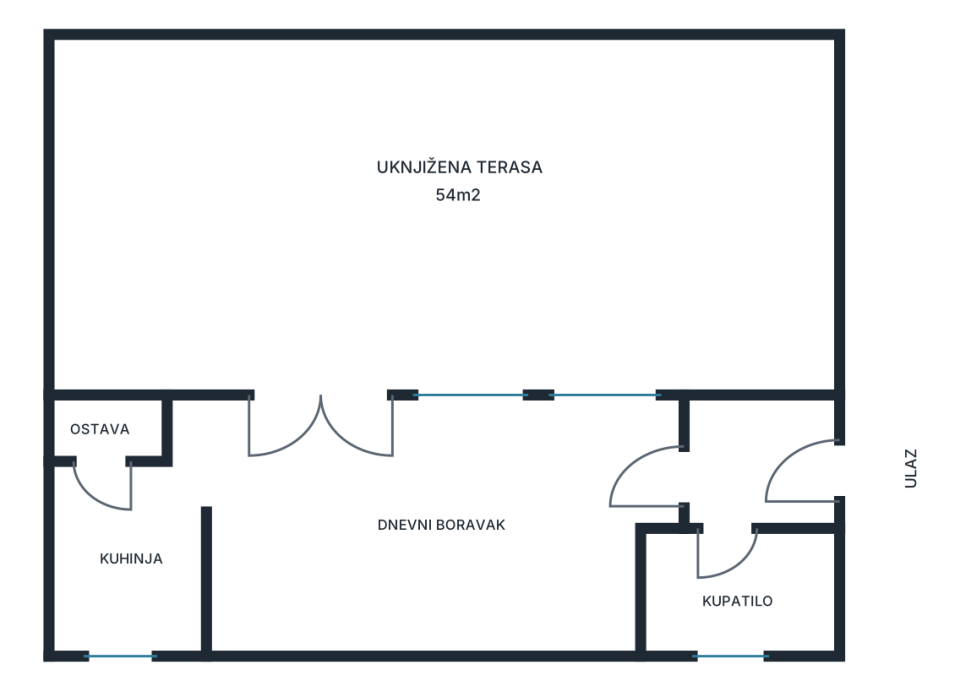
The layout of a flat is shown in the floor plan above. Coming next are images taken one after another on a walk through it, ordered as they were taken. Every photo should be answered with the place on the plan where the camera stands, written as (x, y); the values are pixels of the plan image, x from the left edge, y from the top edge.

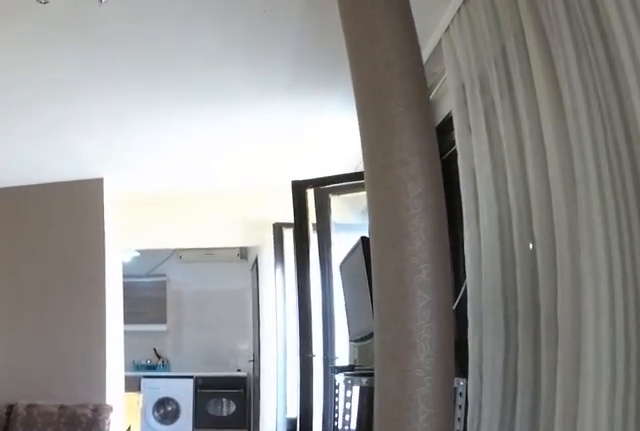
(660, 473)
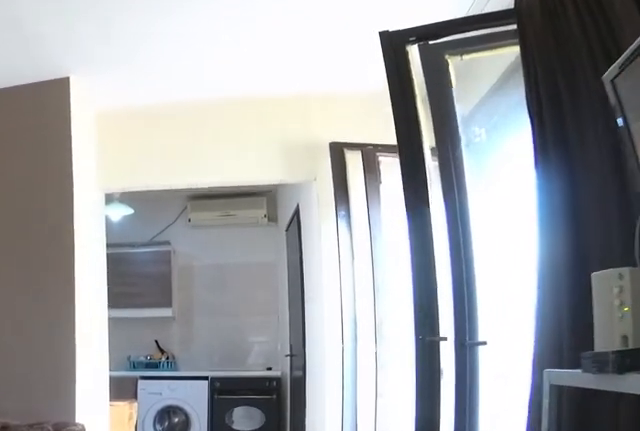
(527, 473)
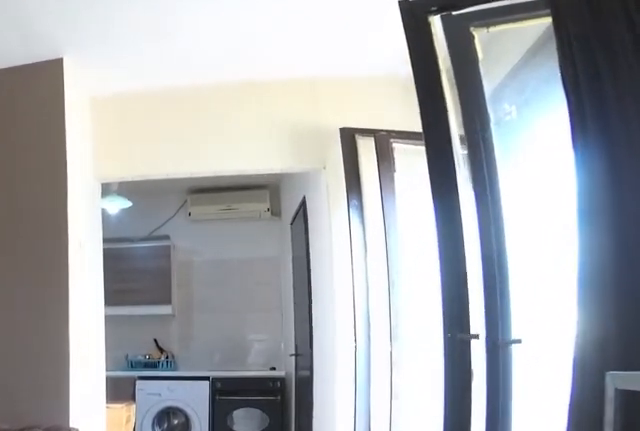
(514, 473)
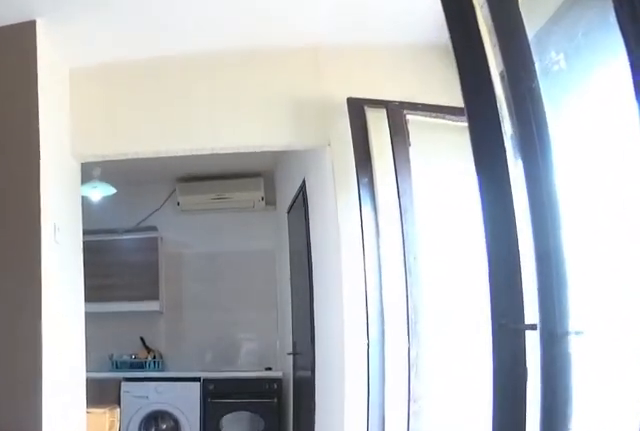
(486, 473)
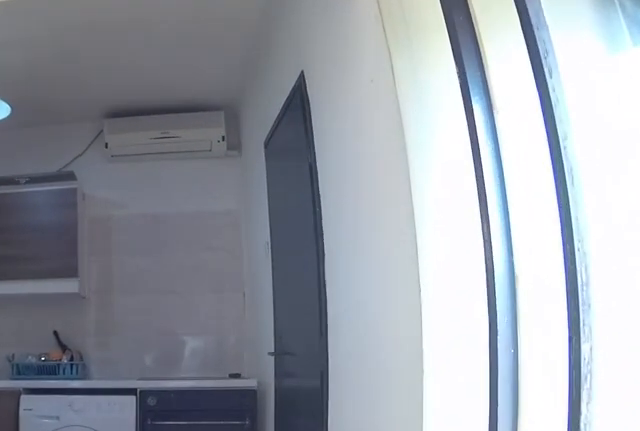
(366, 473)
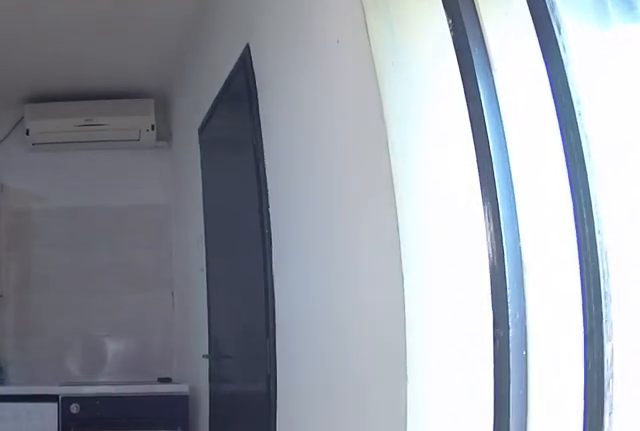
(339, 473)
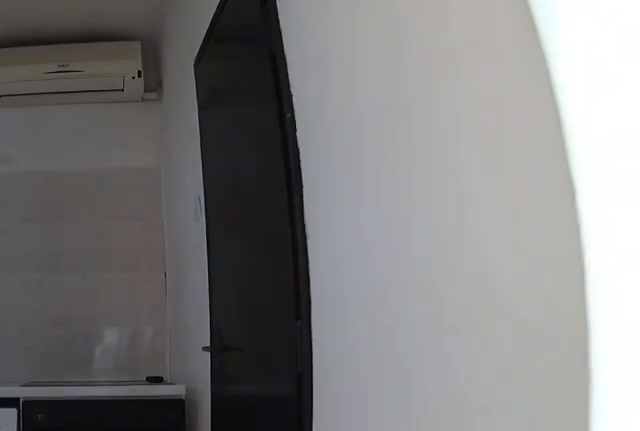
(286, 473)
